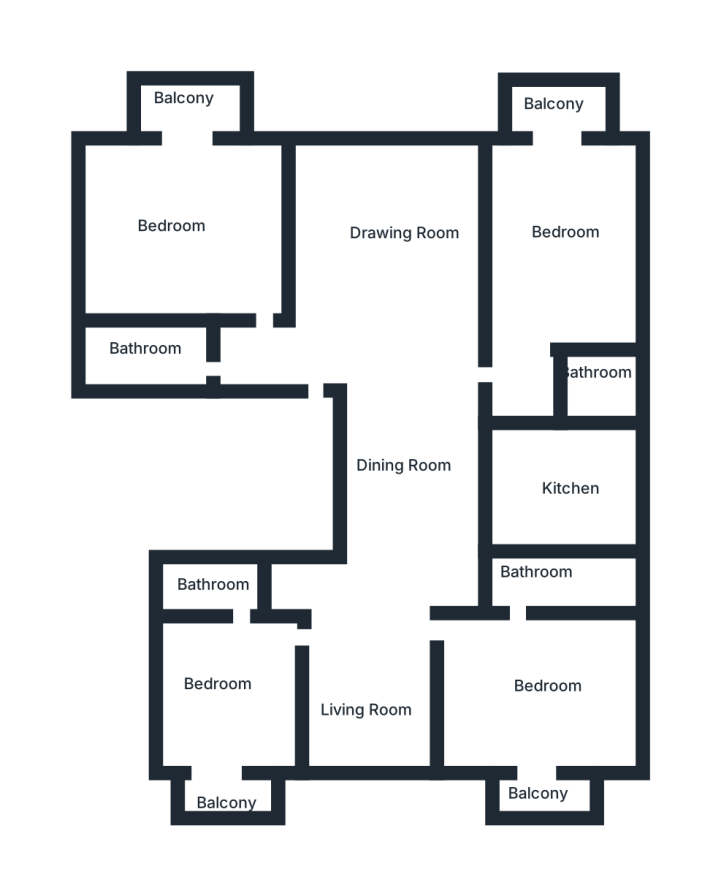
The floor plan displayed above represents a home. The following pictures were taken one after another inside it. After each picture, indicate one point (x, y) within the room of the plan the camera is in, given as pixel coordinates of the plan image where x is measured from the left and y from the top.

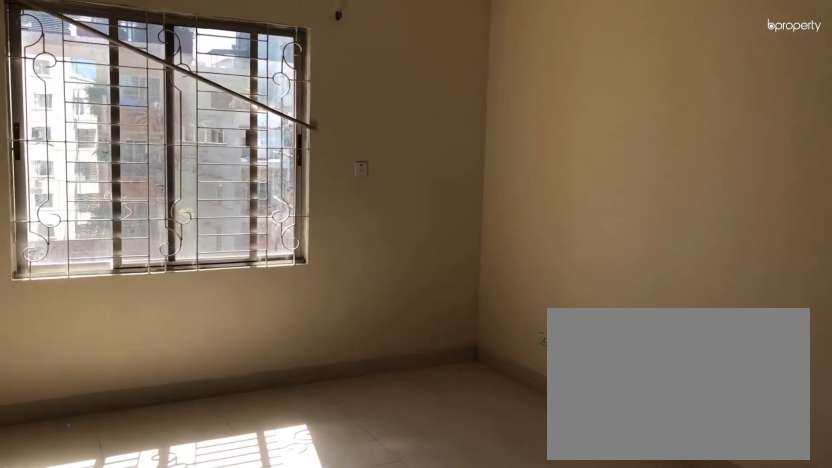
(408, 348)
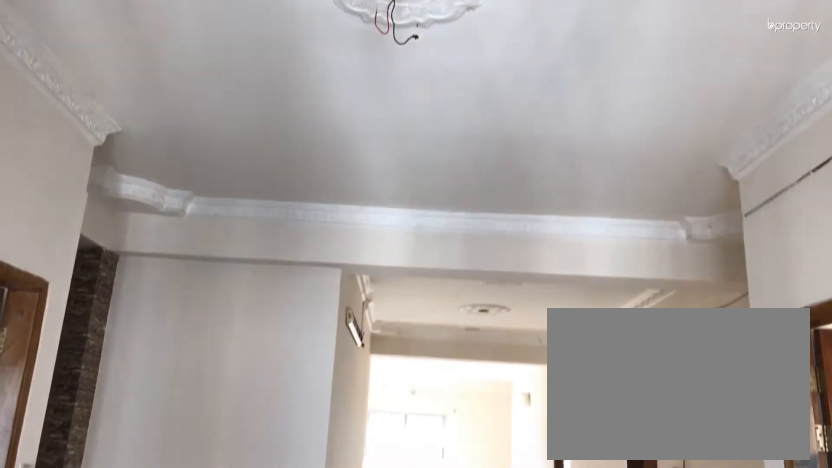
(384, 615)
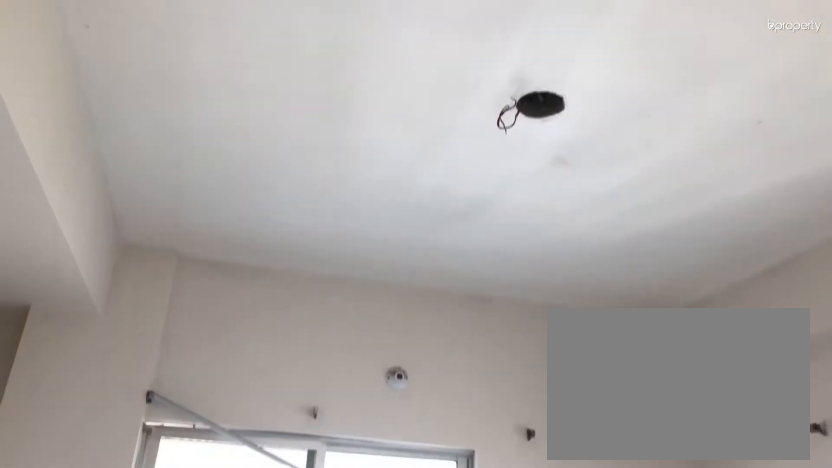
(234, 700)
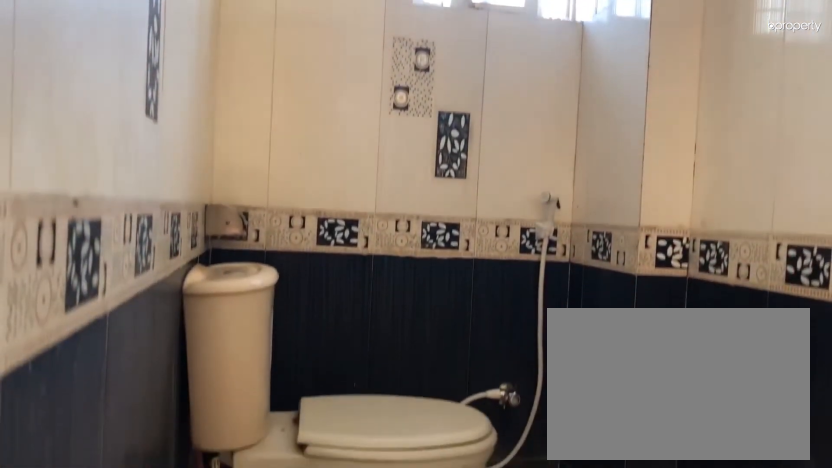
(214, 584)
